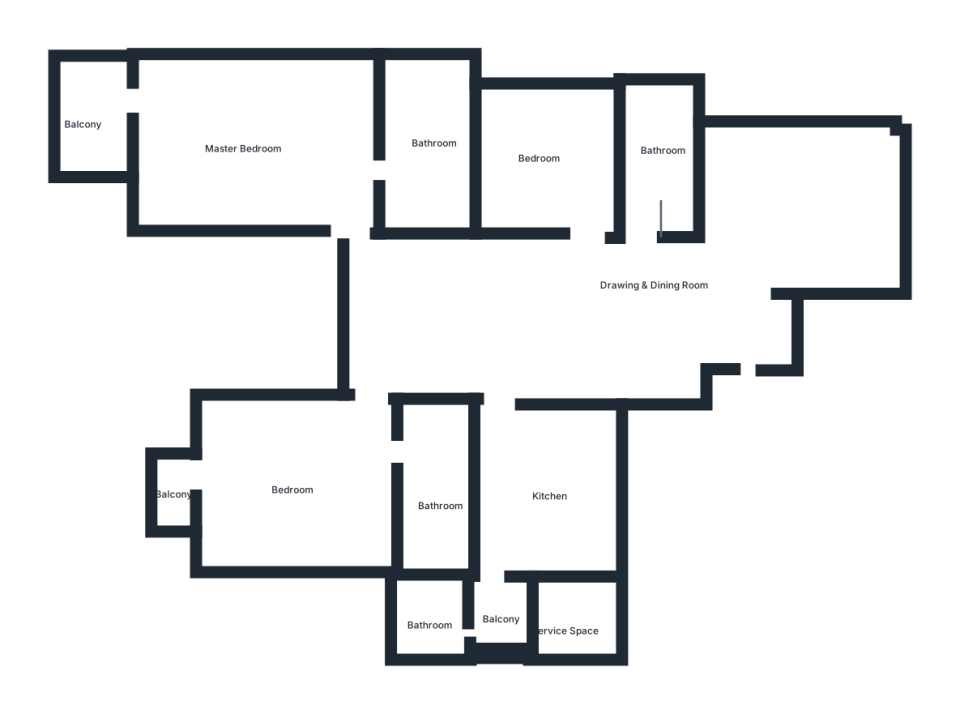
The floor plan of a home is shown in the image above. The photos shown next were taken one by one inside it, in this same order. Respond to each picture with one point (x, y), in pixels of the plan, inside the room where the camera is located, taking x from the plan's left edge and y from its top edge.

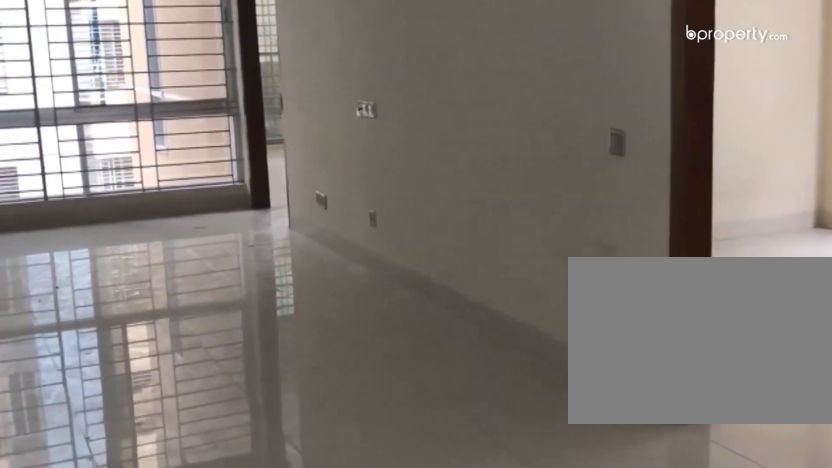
(637, 313)
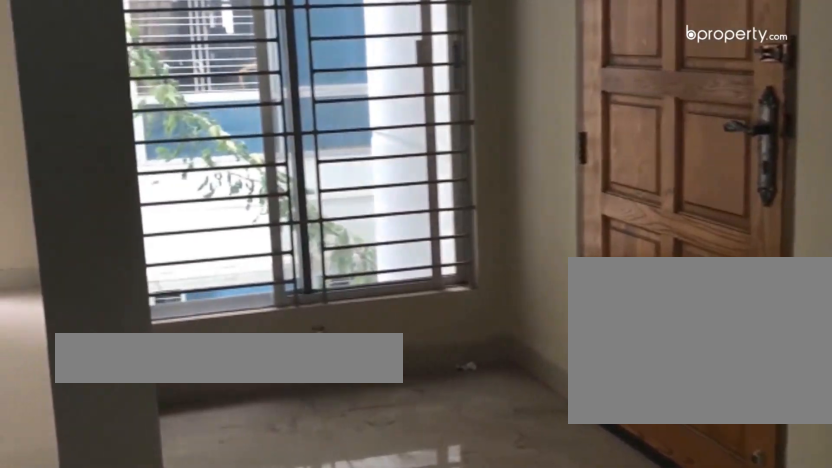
(637, 313)
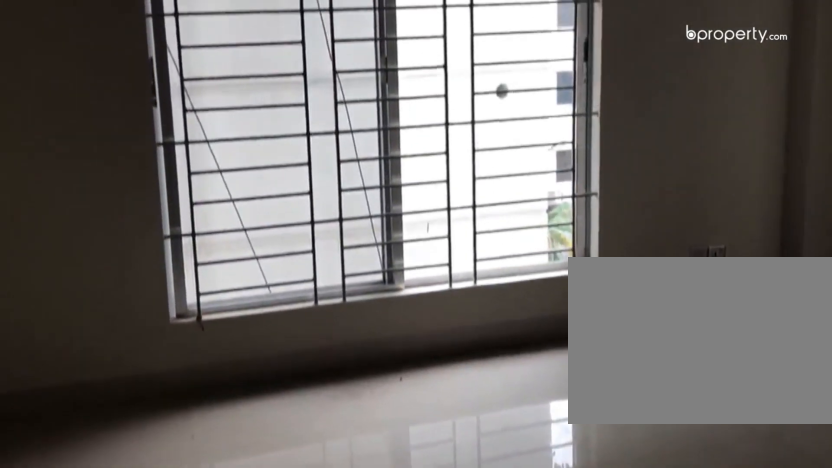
(792, 211)
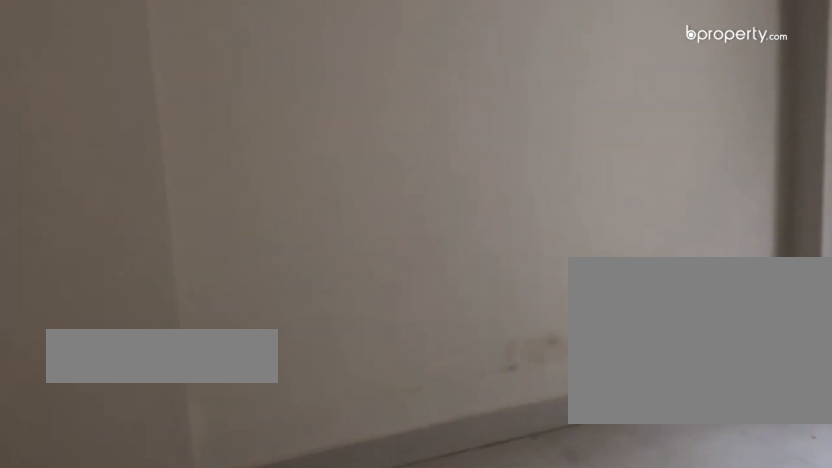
(560, 164)
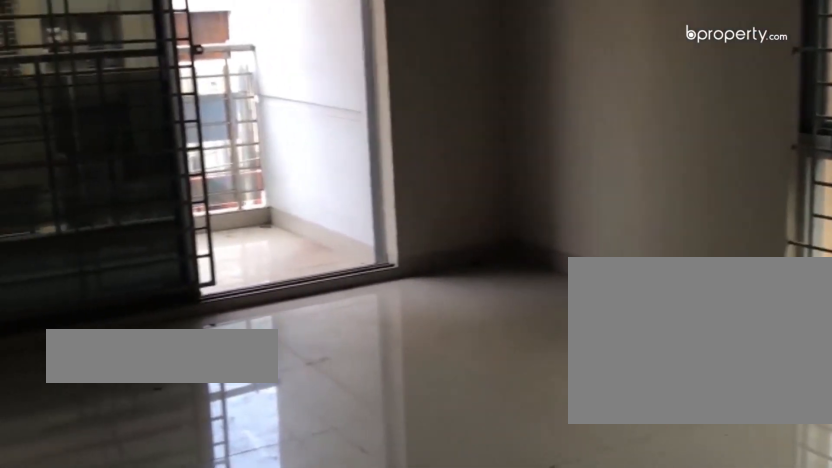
(266, 147)
